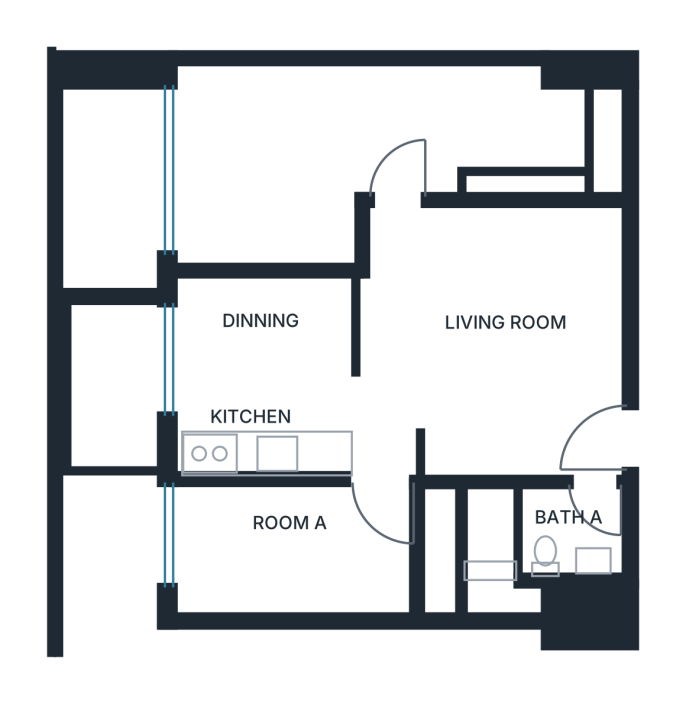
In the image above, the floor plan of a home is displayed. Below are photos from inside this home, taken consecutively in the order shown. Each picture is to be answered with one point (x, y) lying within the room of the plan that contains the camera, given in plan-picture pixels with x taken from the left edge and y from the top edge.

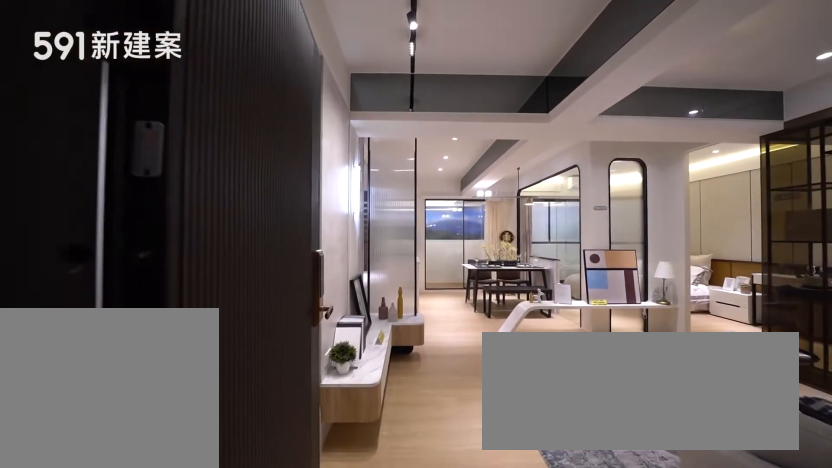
(580, 441)
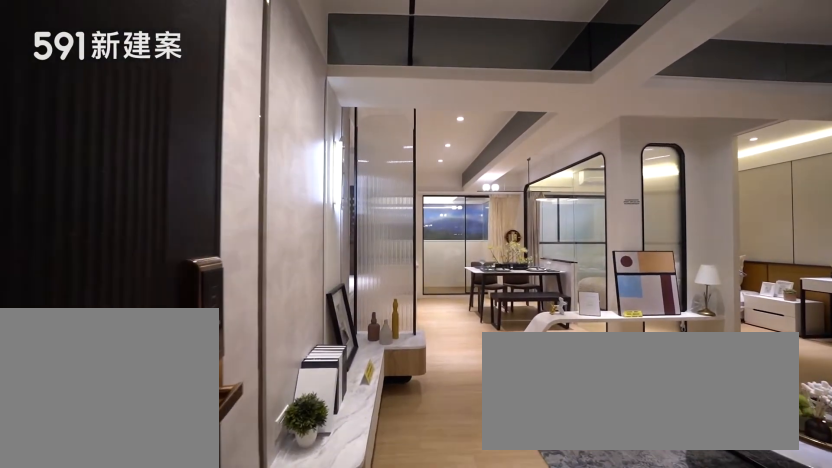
(580, 441)
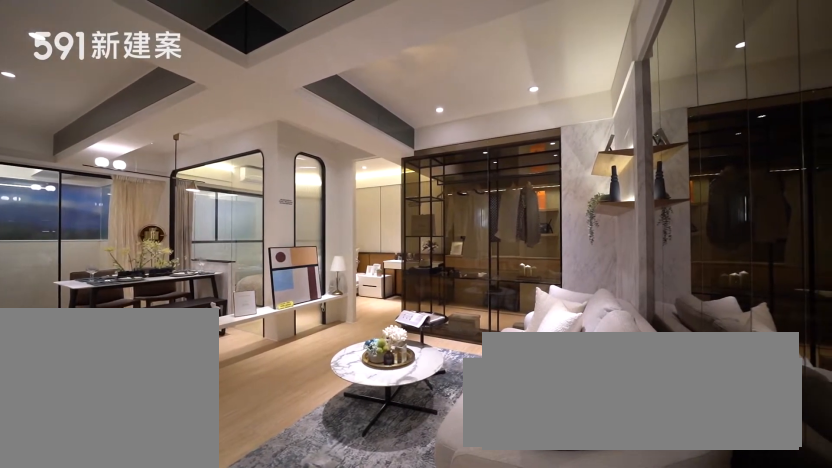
(499, 308)
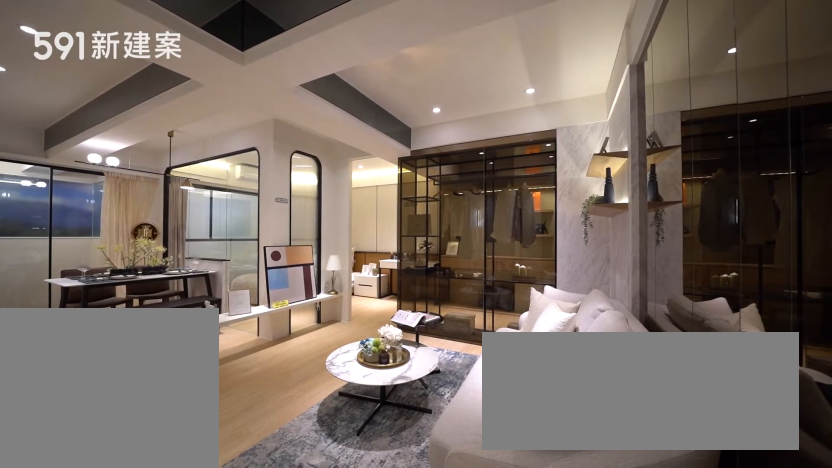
(499, 308)
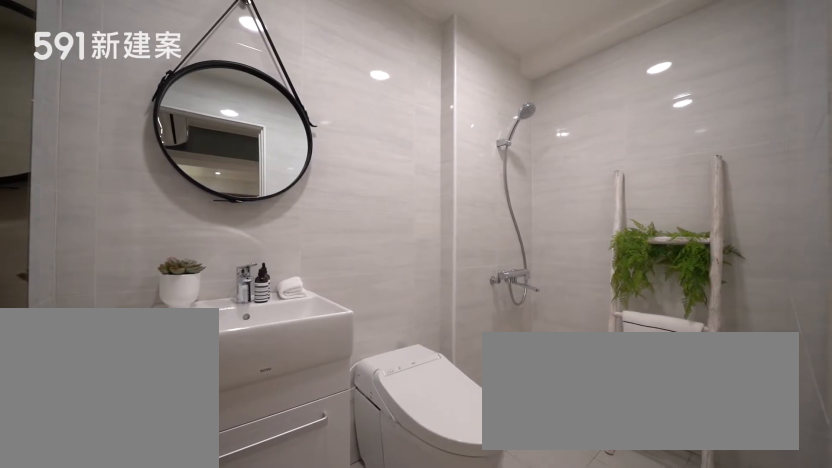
(540, 552)
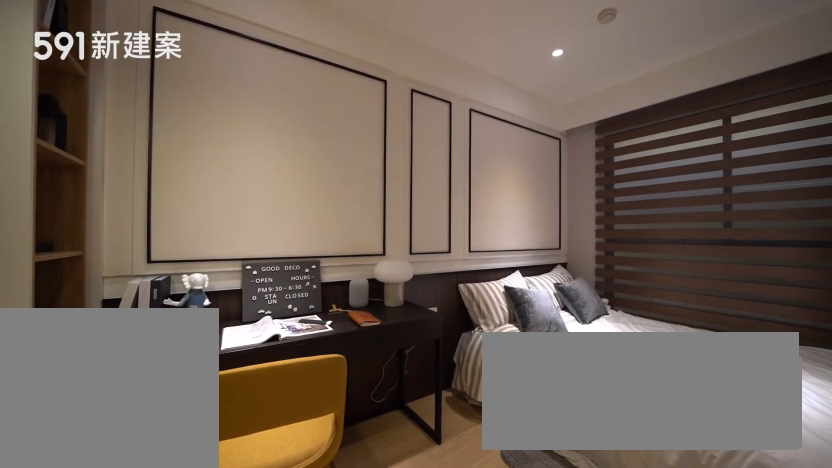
(314, 551)
